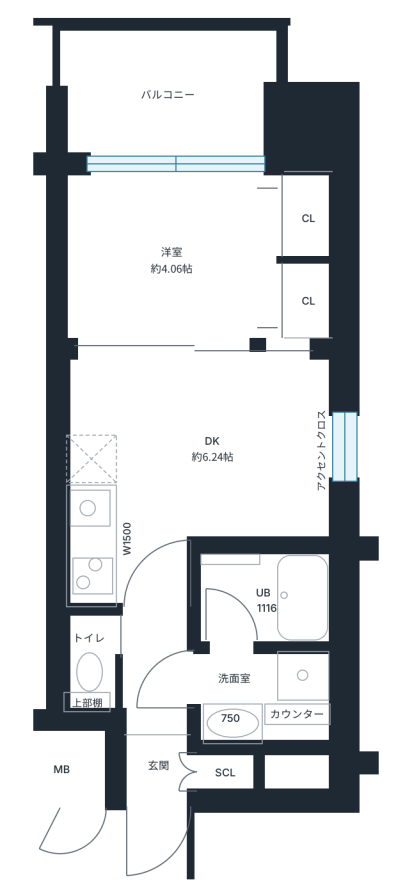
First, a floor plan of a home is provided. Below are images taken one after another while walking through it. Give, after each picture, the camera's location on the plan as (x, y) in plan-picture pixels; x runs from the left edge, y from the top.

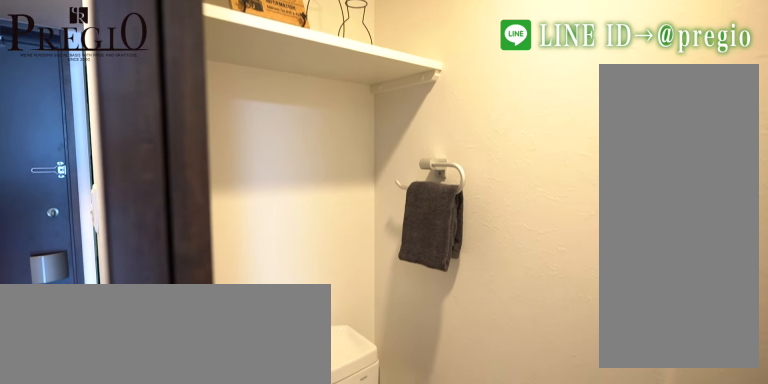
(88, 649)
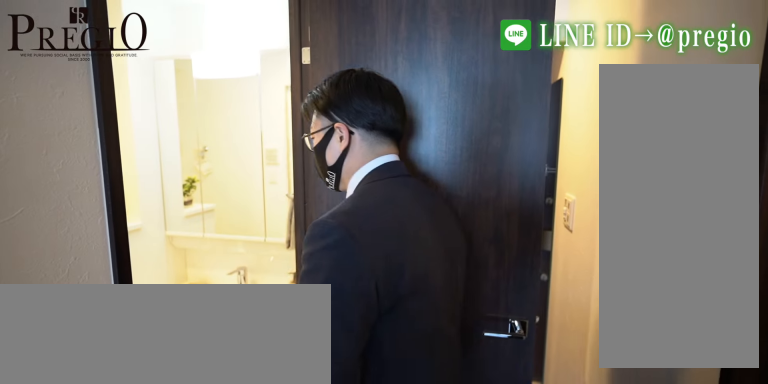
(234, 677)
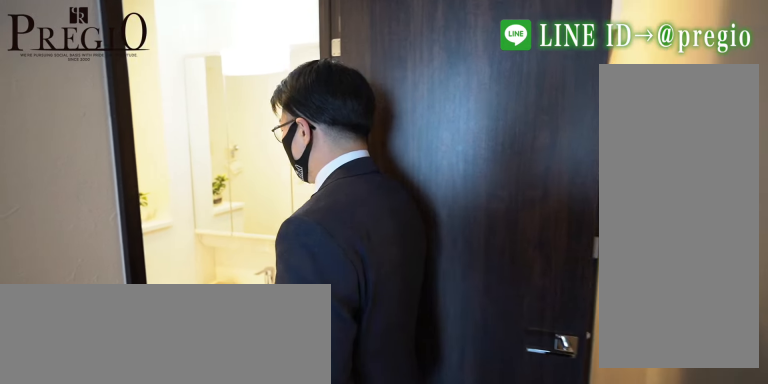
(233, 680)
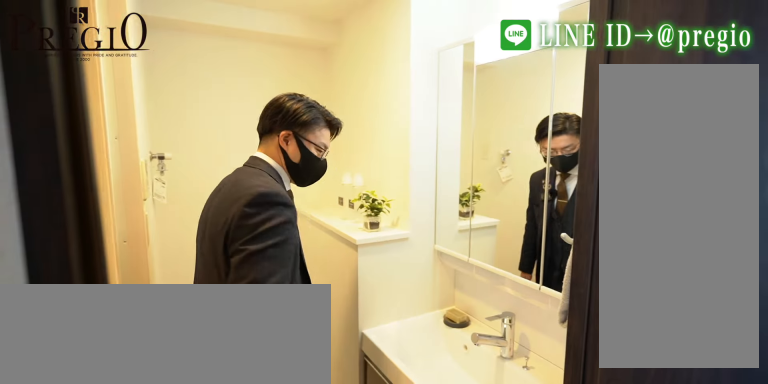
(234, 680)
